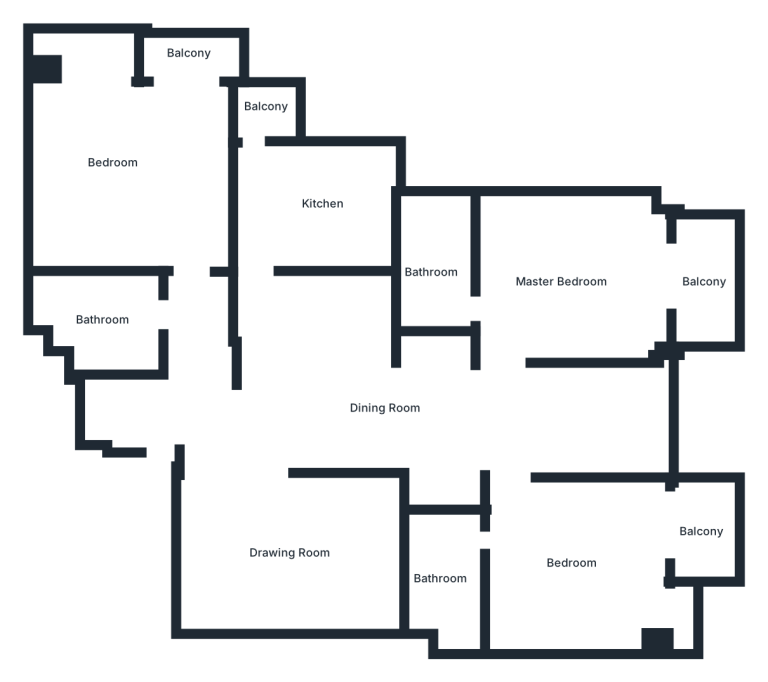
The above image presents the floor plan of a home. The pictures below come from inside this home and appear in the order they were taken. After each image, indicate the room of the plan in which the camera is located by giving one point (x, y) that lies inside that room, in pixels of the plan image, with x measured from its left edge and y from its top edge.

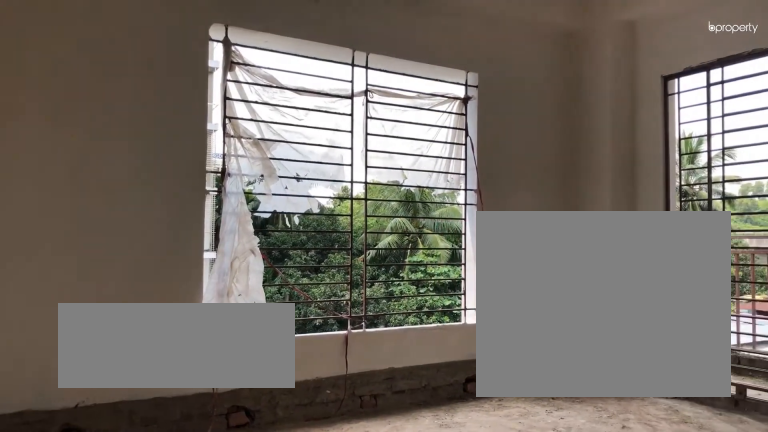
(578, 279)
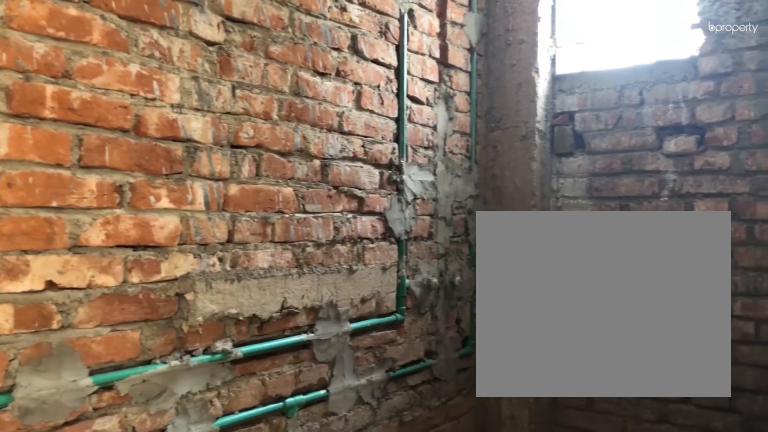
(435, 248)
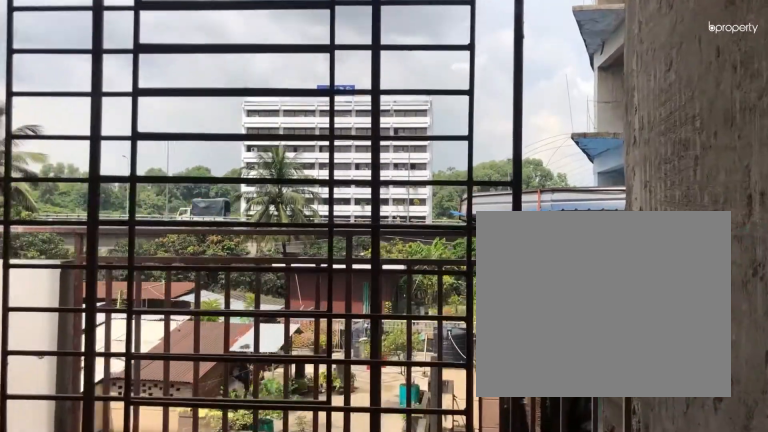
(702, 278)
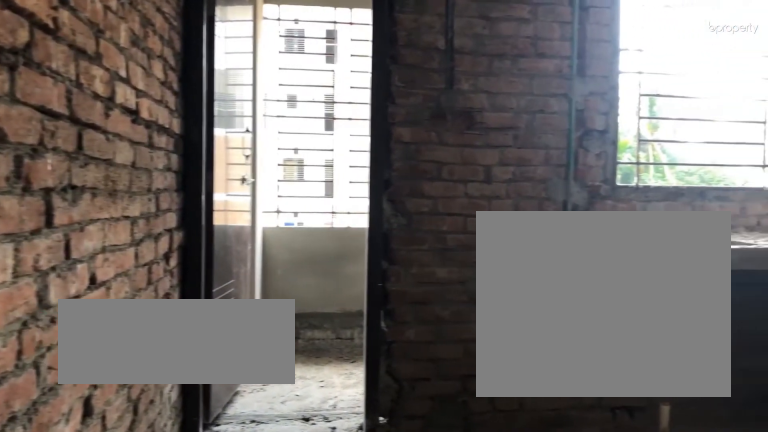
(324, 194)
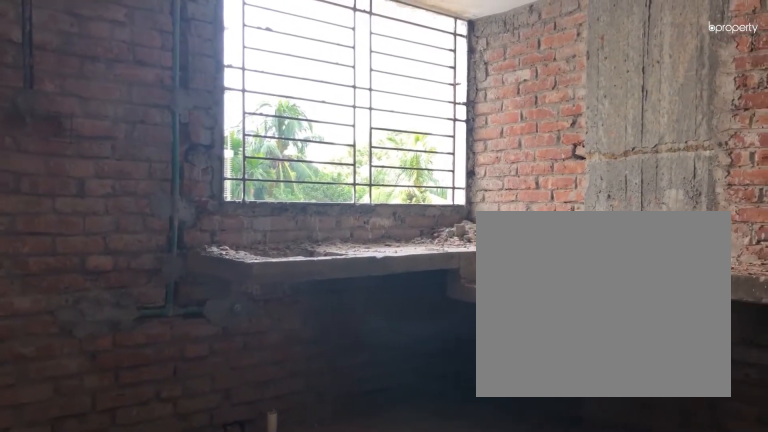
(324, 194)
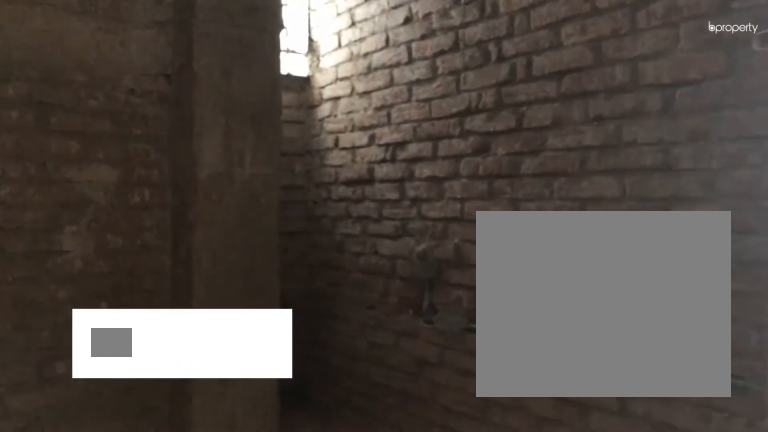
(107, 315)
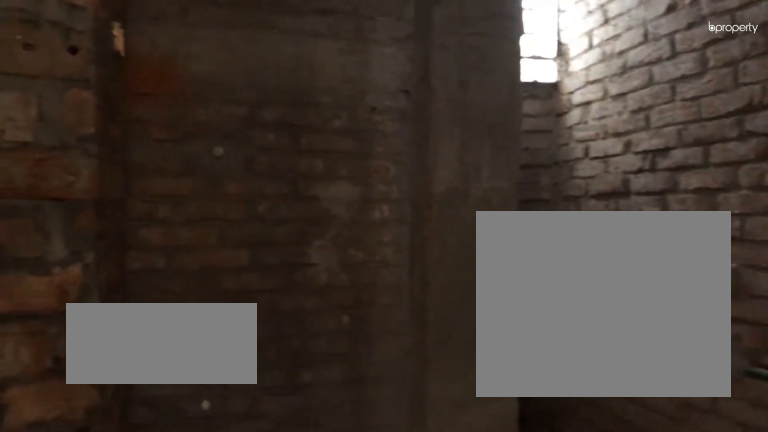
(107, 315)
